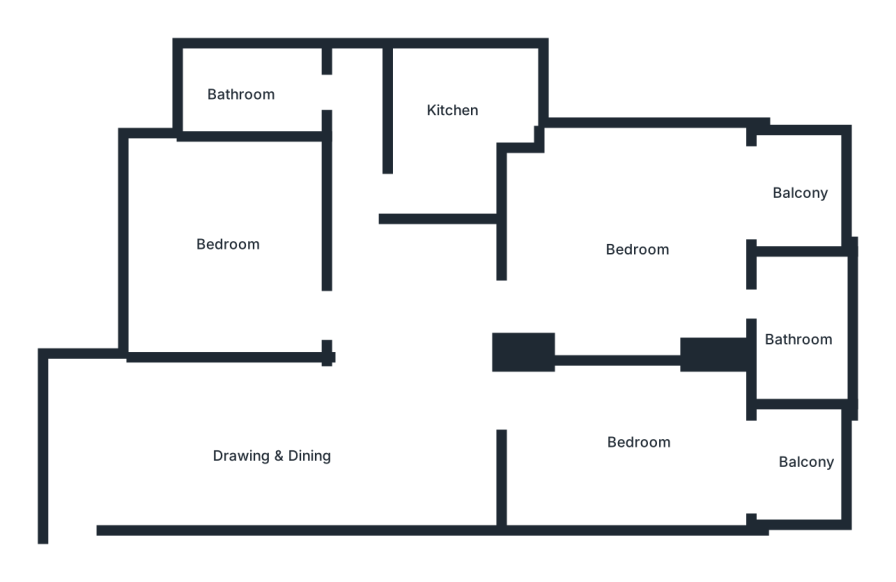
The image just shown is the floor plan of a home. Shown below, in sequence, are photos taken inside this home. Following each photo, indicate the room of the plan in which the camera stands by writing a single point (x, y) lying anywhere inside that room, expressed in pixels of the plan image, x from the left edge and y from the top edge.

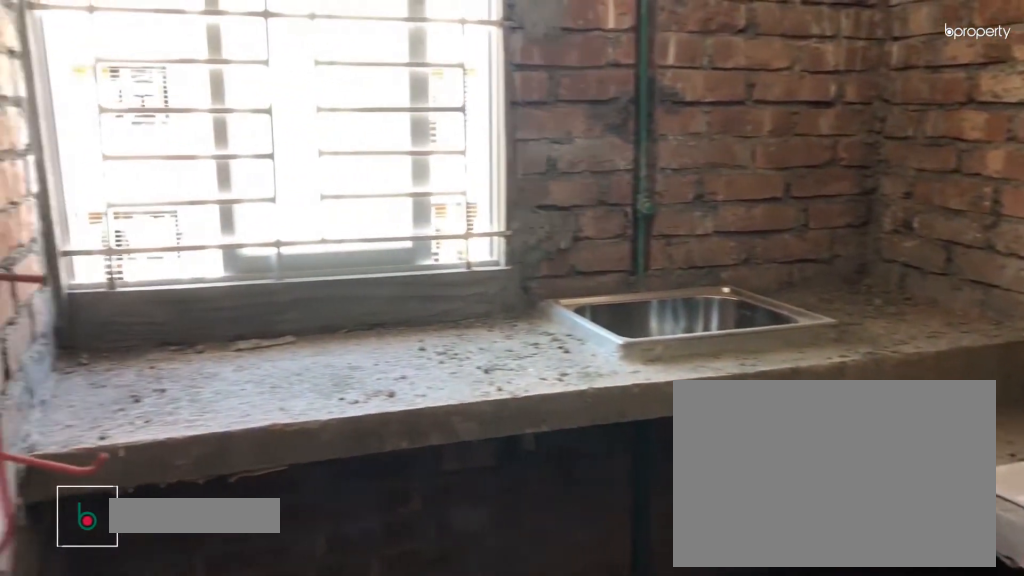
(447, 117)
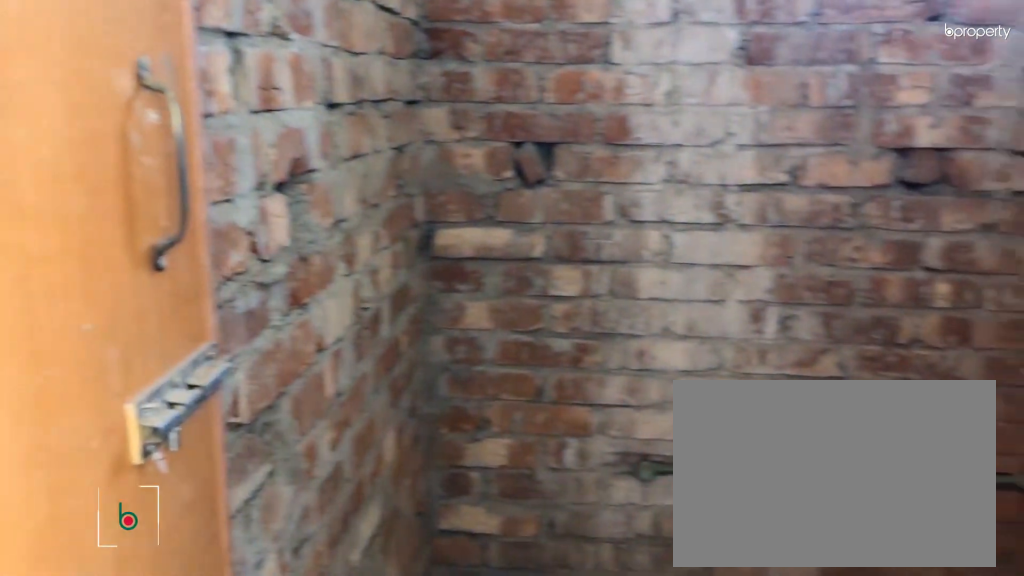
(259, 87)
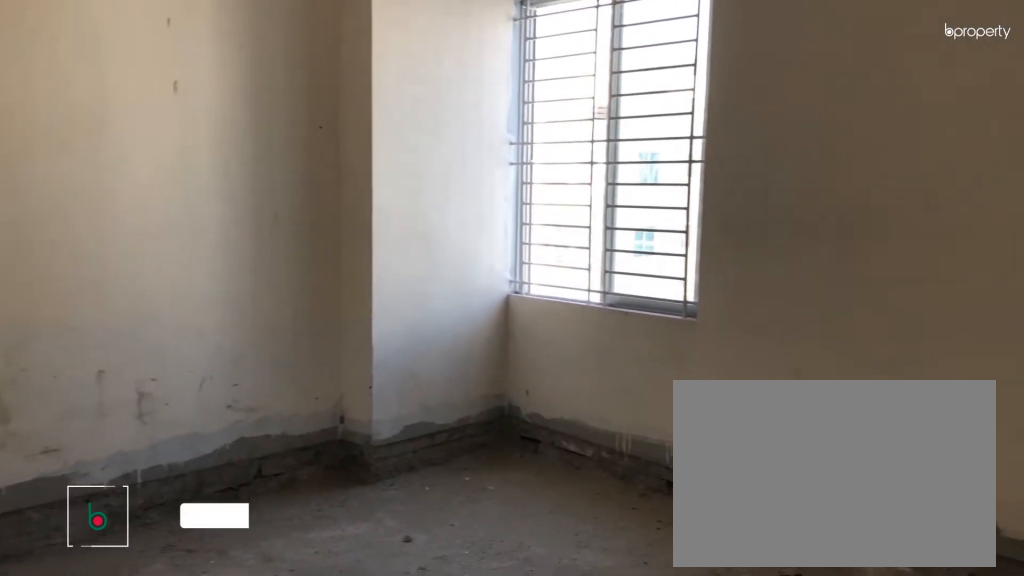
(237, 257)
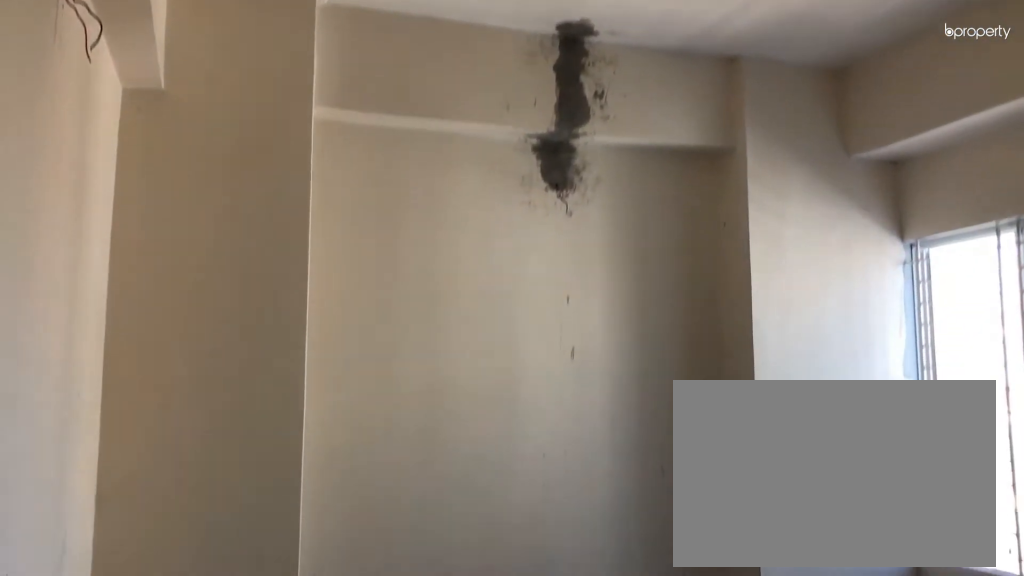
(237, 257)
